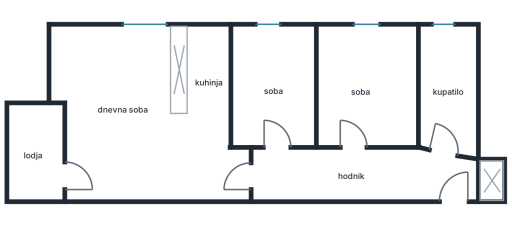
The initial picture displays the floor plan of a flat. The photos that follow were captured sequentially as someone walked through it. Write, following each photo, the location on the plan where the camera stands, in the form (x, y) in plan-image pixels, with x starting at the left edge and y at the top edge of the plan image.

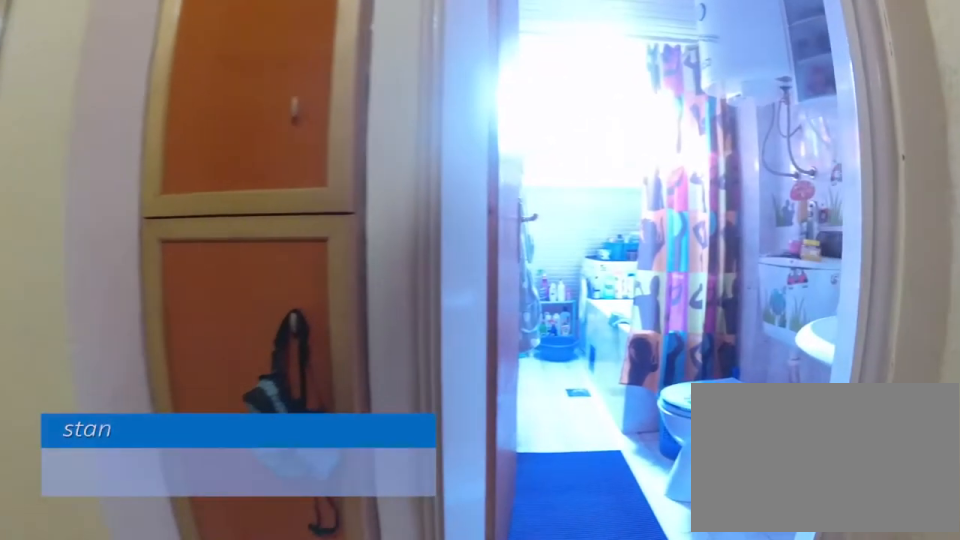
(446, 187)
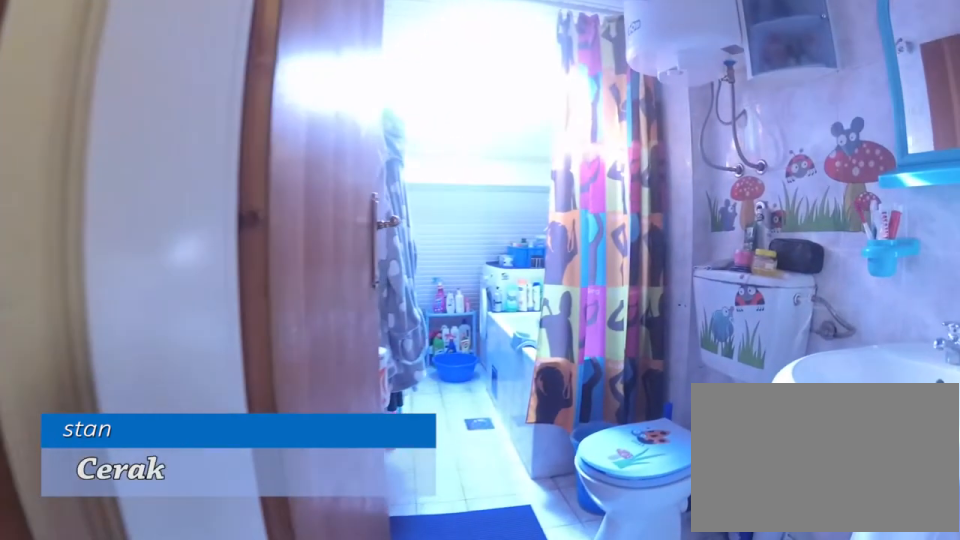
(444, 171)
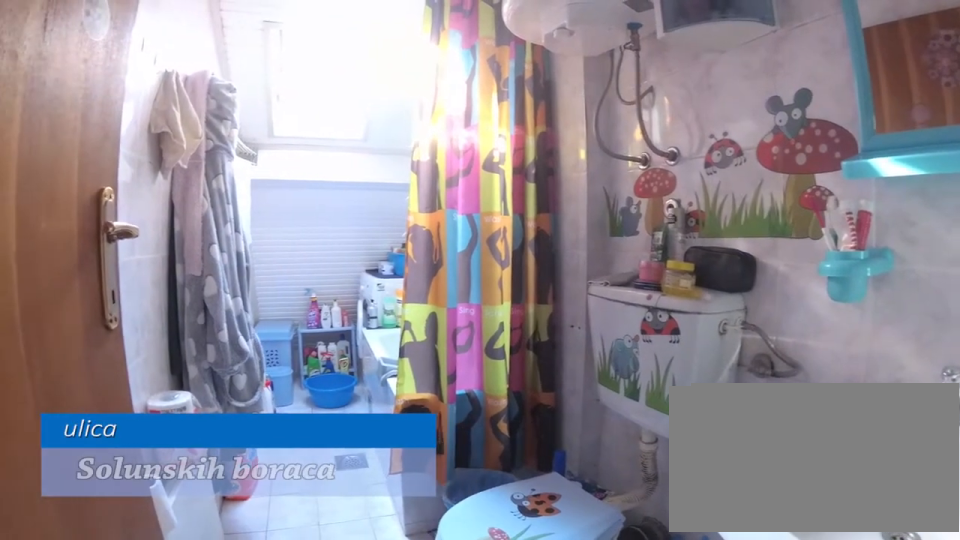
(442, 152)
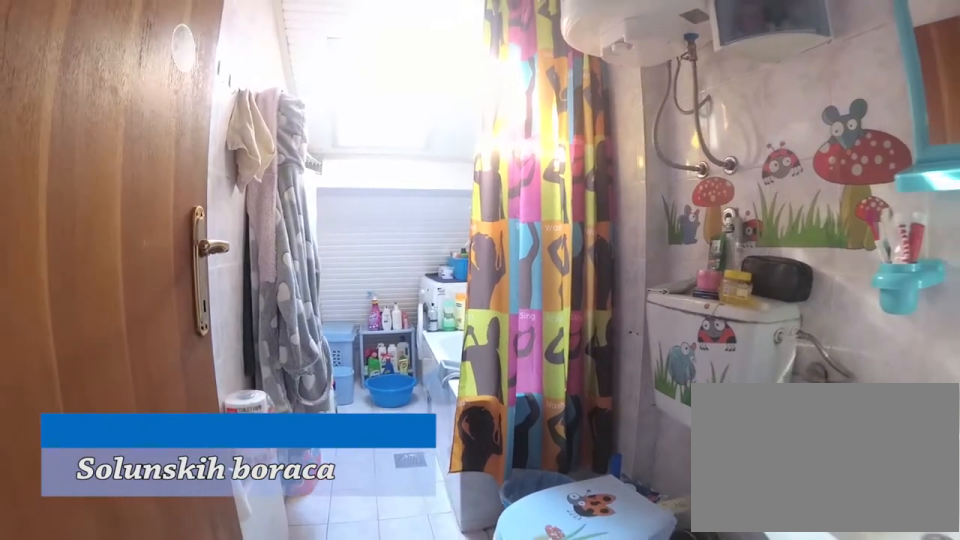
(442, 142)
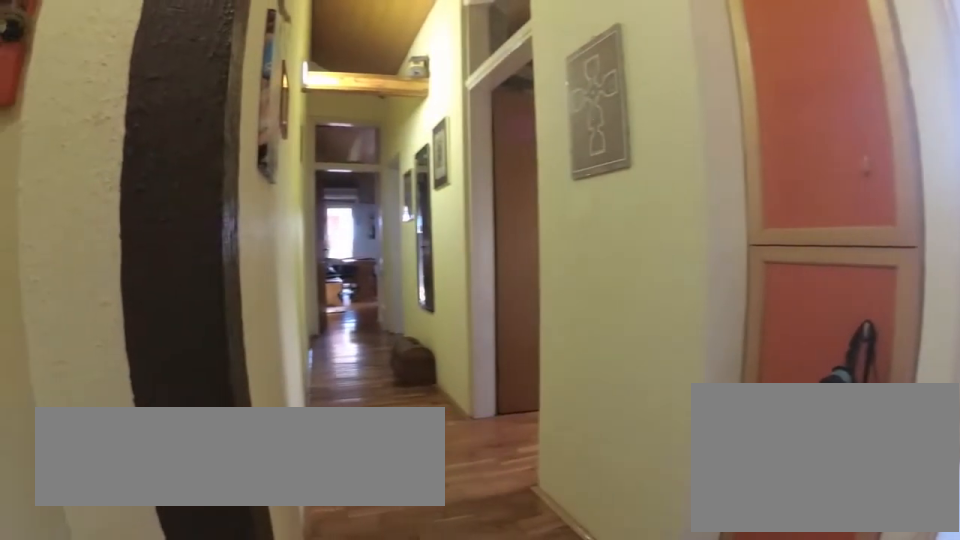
(463, 173)
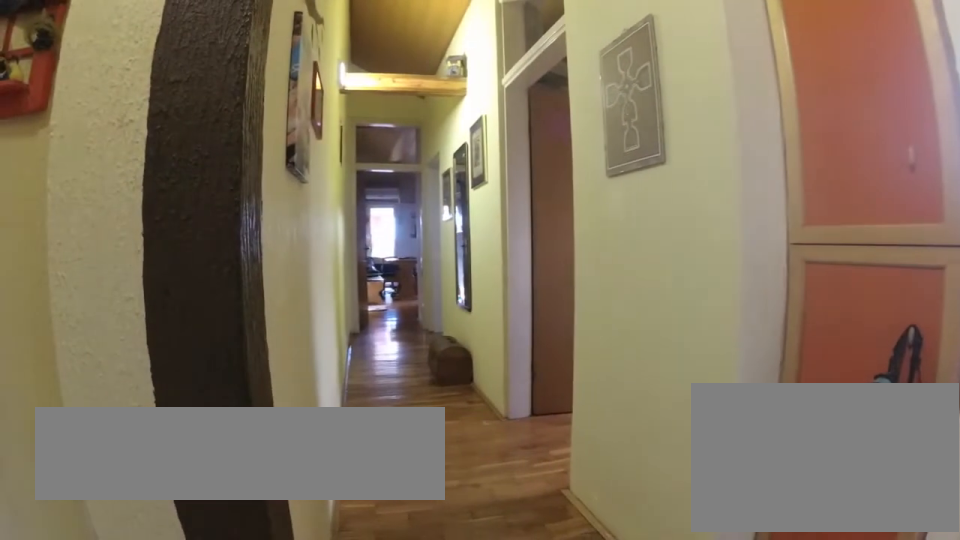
(463, 173)
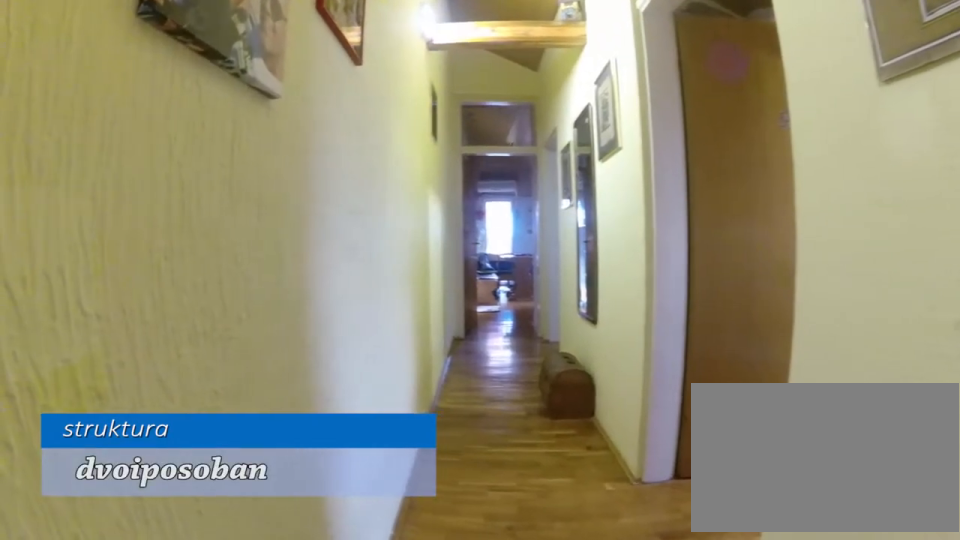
(431, 173)
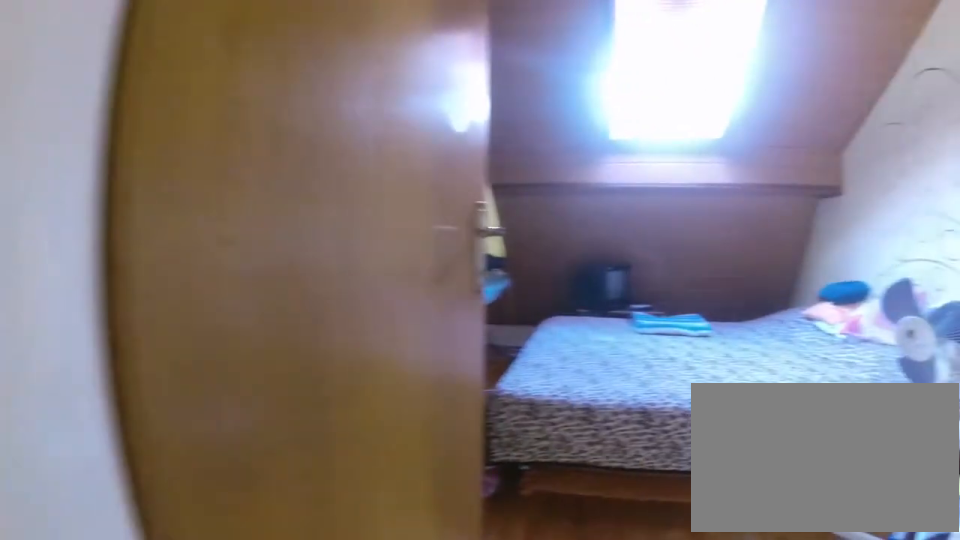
(366, 169)
